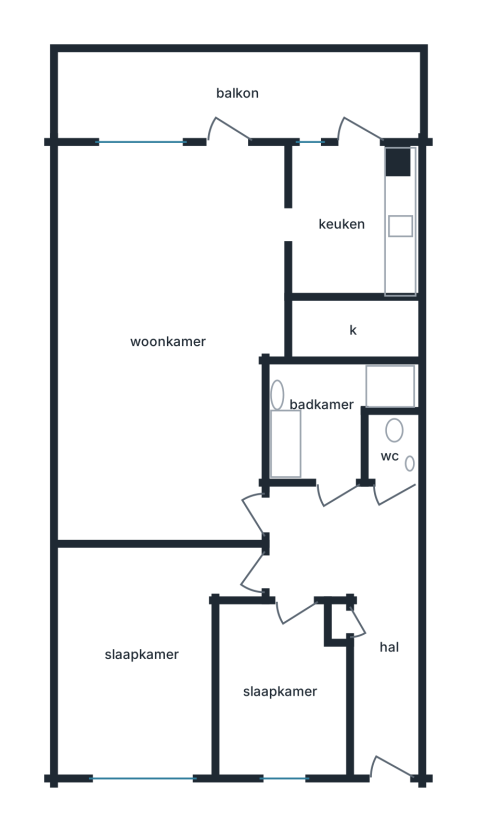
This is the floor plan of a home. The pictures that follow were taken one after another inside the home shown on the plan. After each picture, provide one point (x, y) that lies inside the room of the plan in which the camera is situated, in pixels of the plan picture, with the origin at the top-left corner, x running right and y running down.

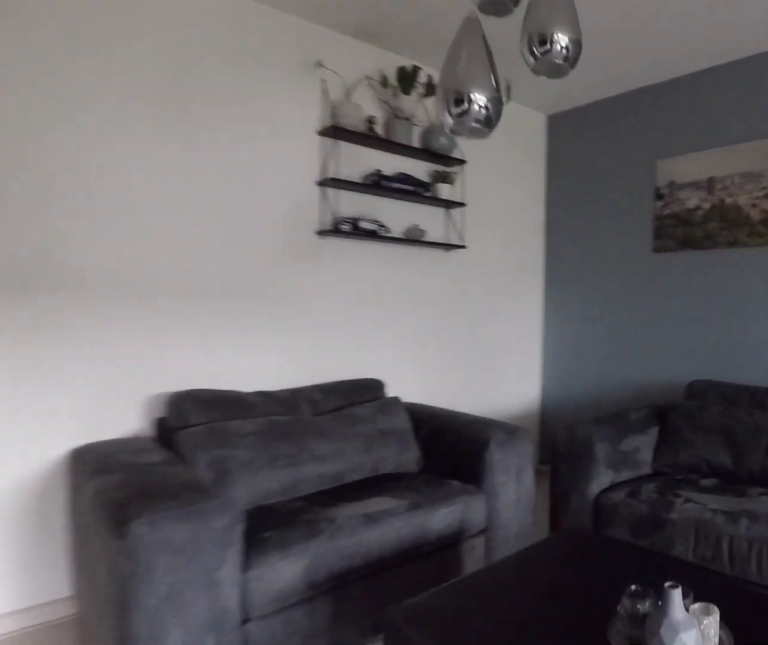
(169, 337)
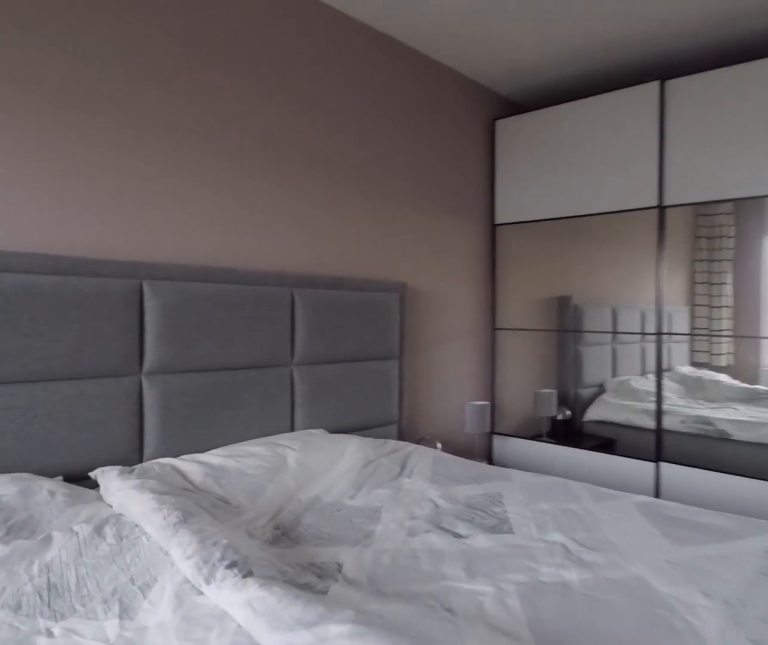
(144, 656)
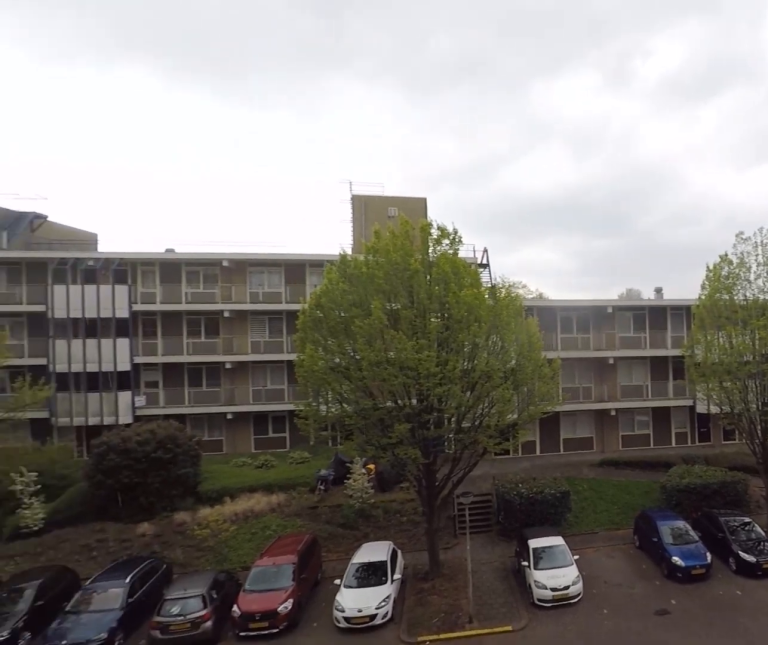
(238, 93)
